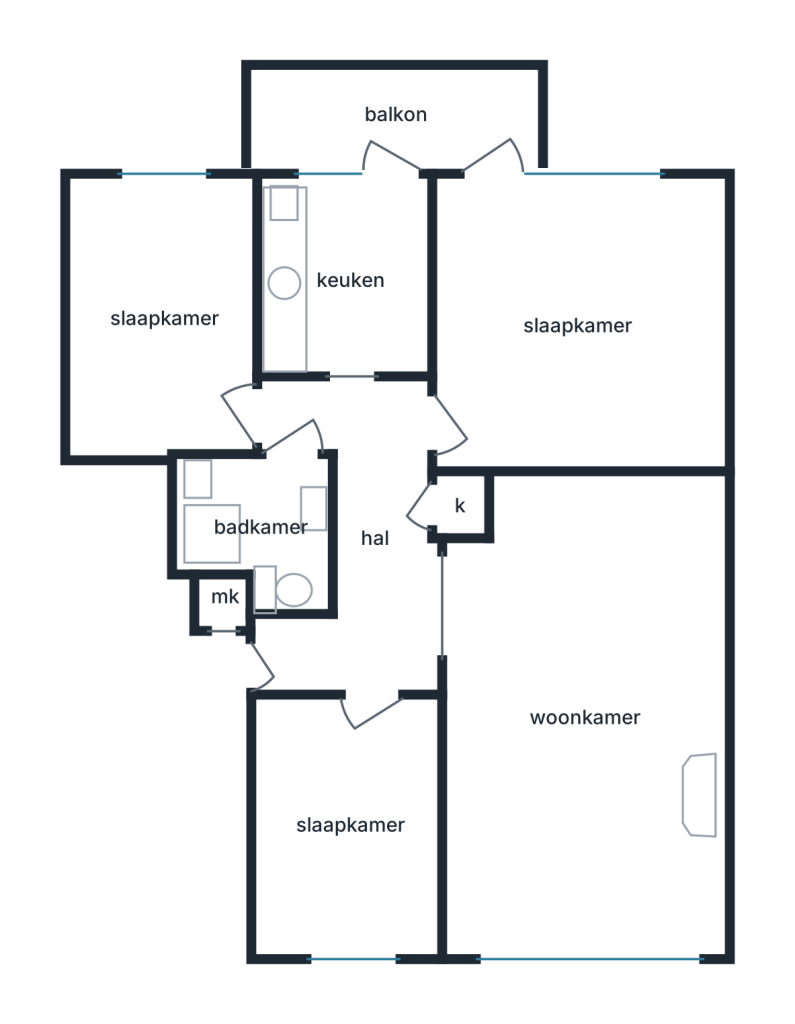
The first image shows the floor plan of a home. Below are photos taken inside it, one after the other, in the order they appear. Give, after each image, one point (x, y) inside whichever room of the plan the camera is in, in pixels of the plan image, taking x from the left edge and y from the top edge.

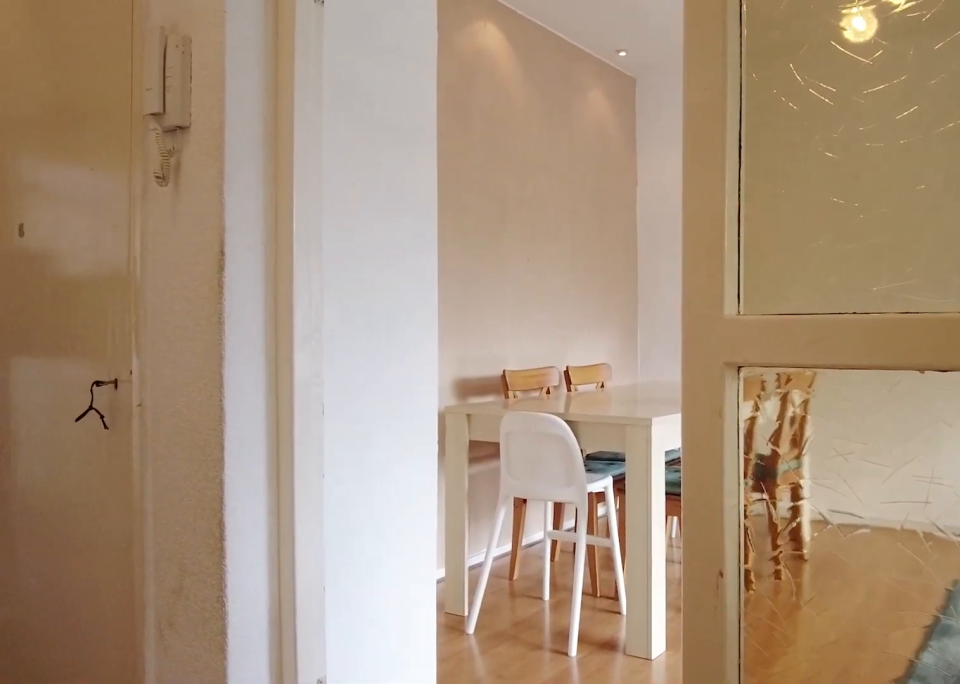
(362, 536)
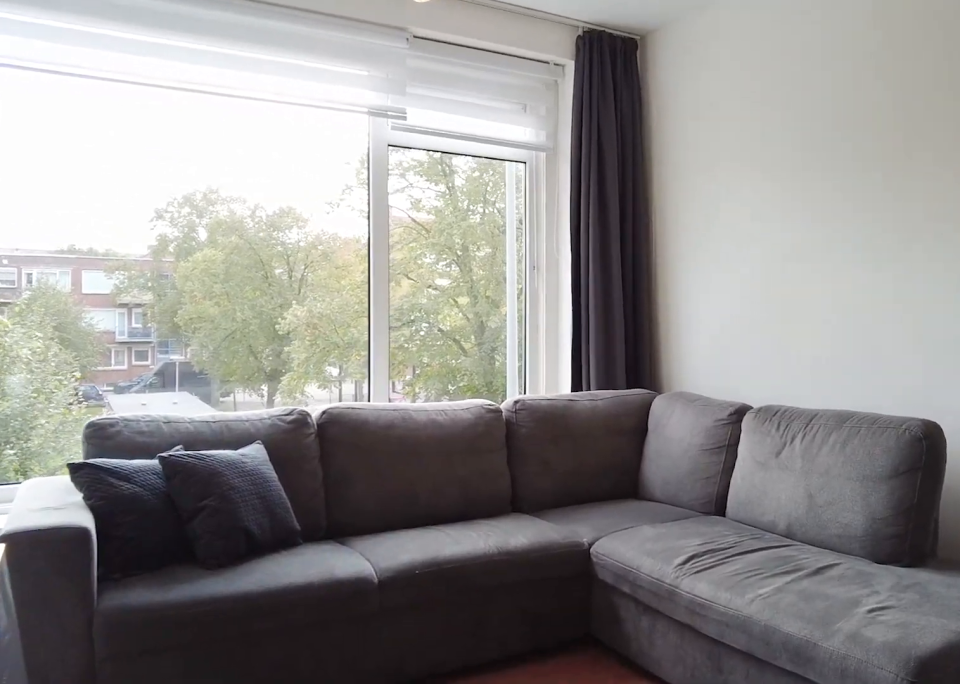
(583, 715)
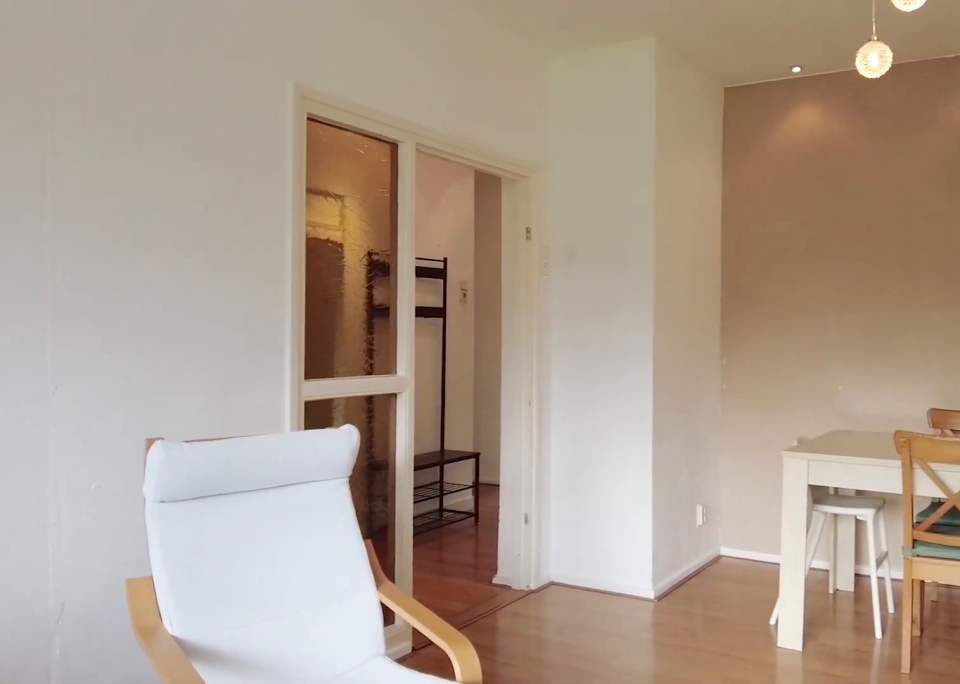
(583, 715)
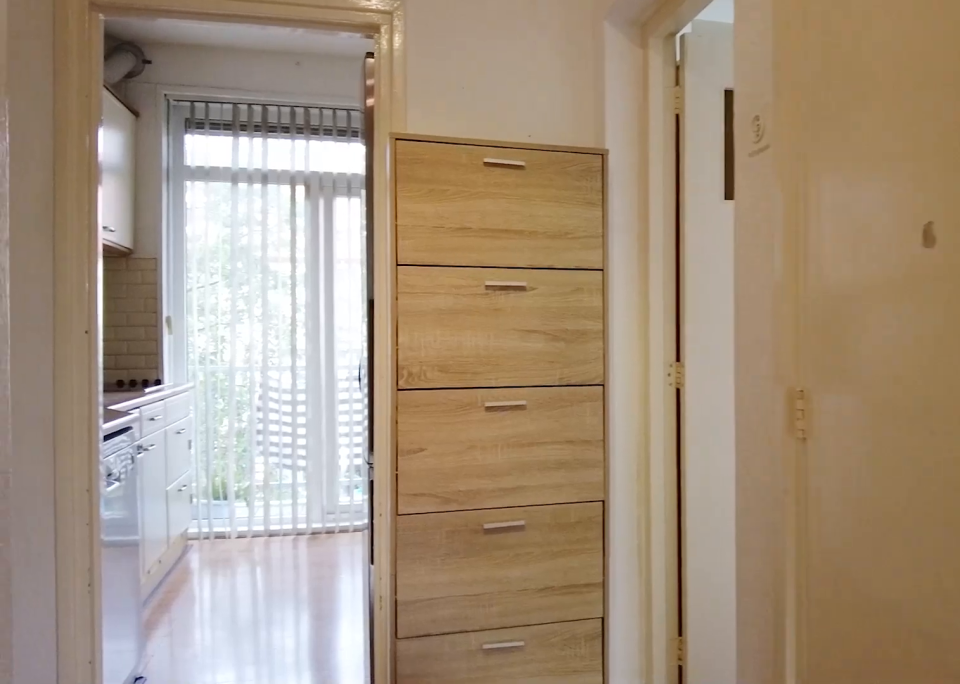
(362, 537)
